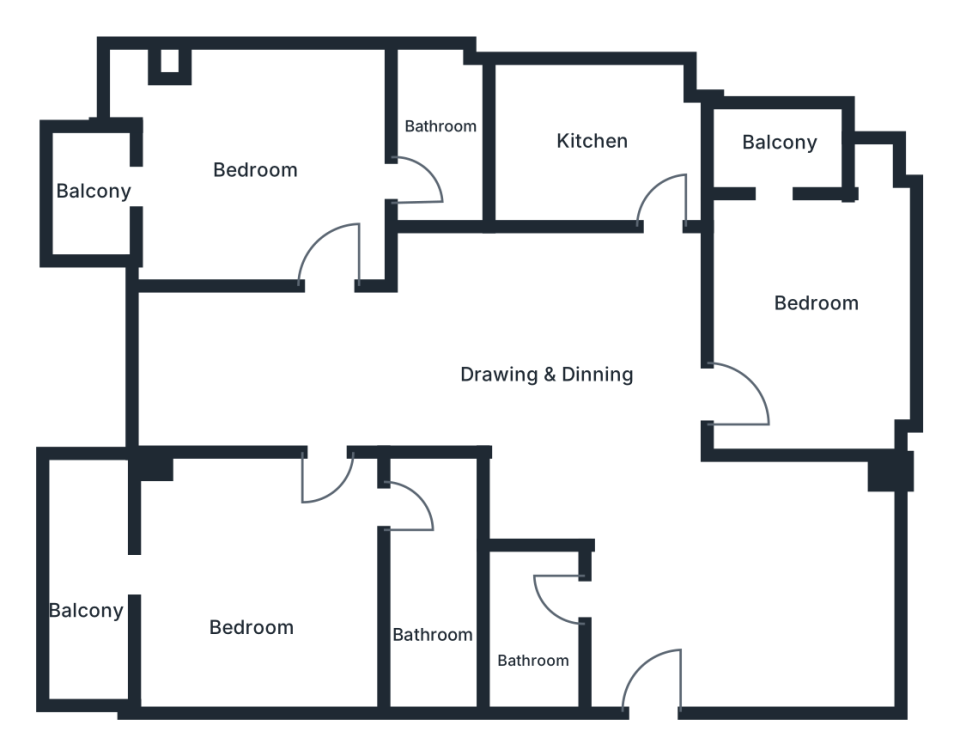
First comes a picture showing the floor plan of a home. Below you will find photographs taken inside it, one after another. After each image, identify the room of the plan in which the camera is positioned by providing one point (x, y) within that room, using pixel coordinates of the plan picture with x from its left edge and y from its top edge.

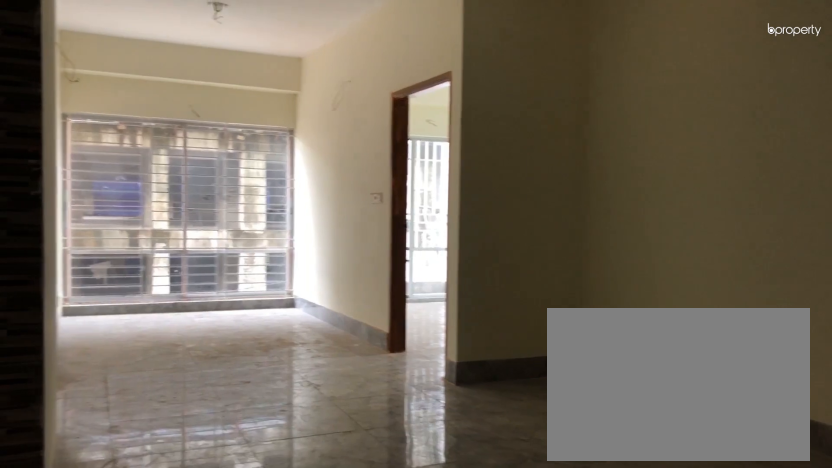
(558, 369)
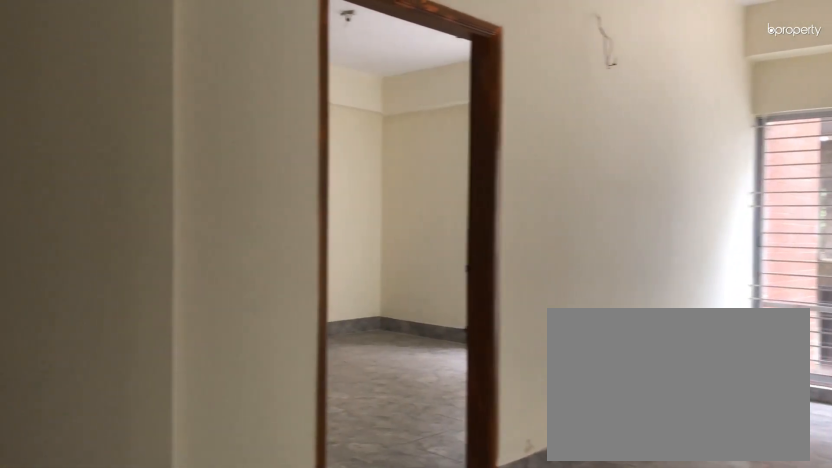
(298, 401)
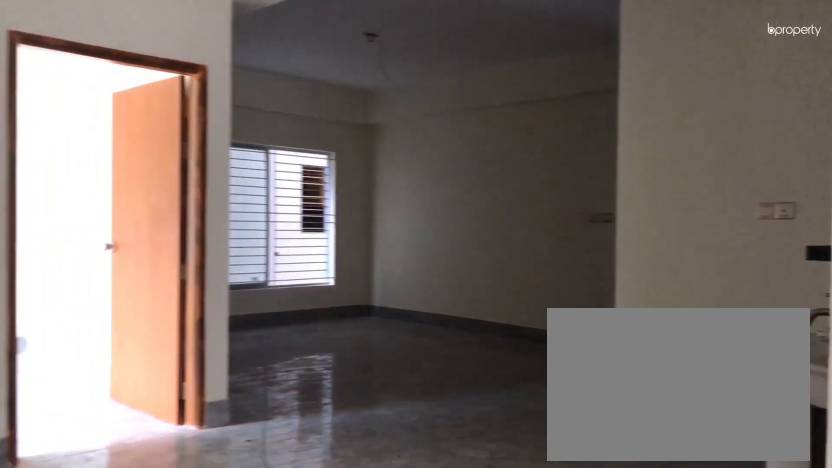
(482, 393)
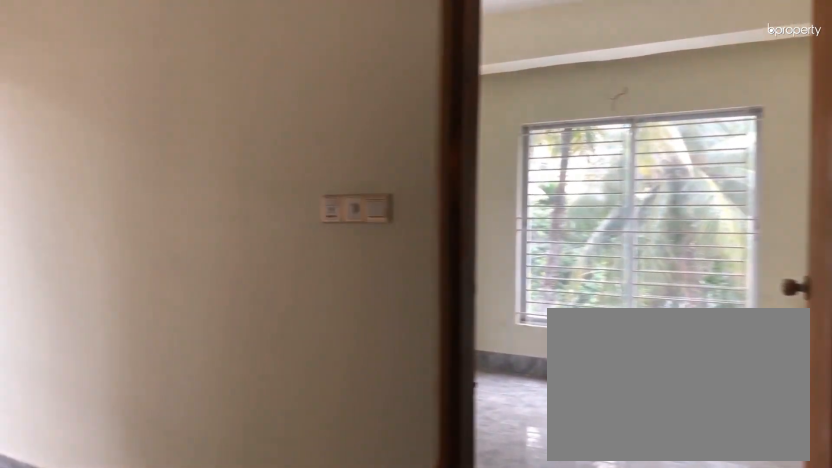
(547, 385)
